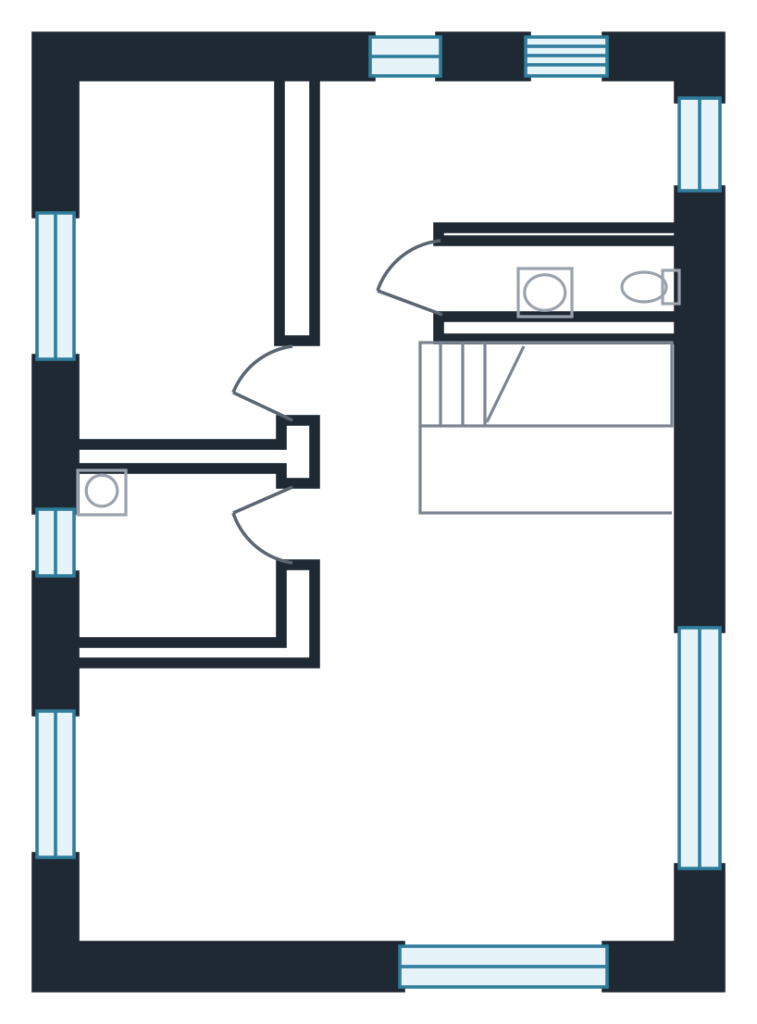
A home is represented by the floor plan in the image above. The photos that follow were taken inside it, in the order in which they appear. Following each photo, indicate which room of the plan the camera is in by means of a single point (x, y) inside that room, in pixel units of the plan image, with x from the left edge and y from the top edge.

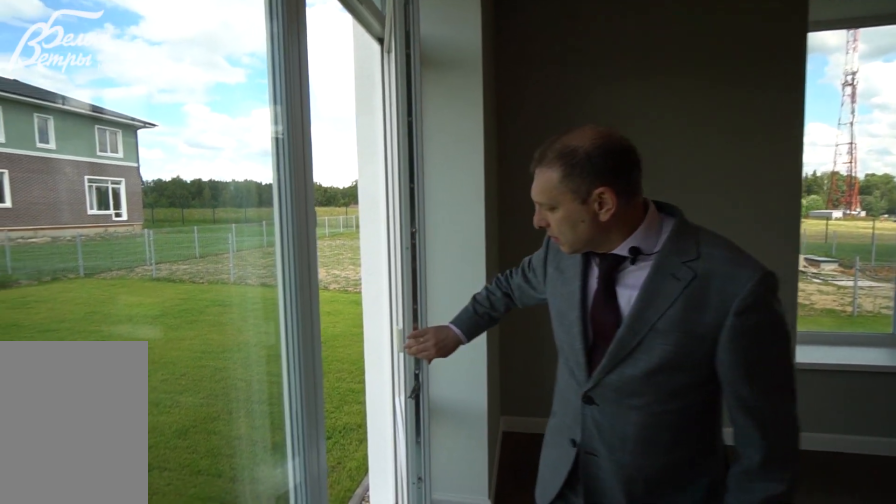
(373, 740)
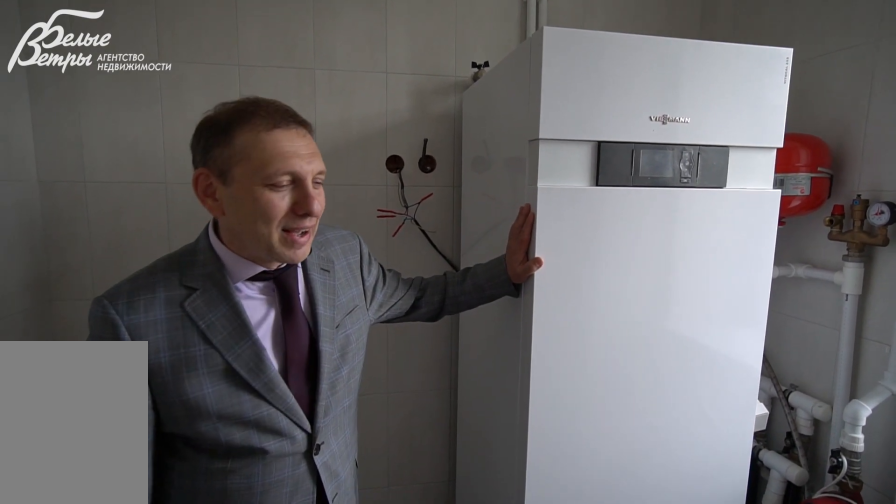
(186, 550)
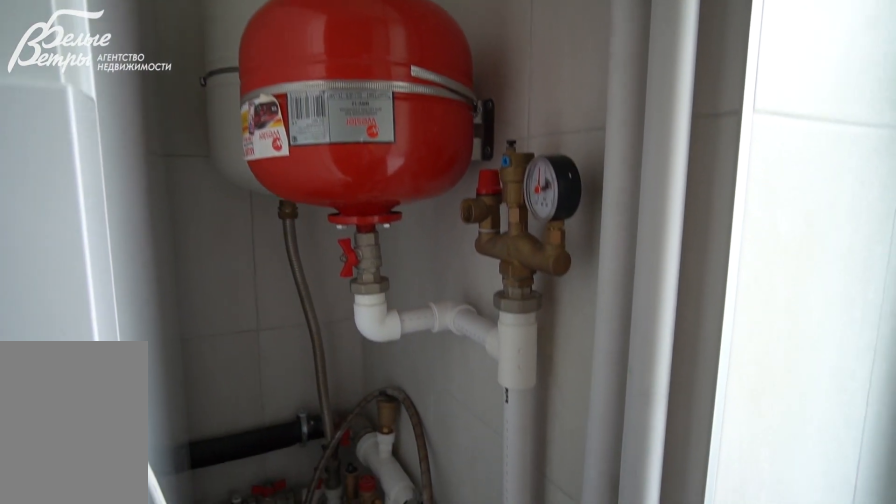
(186, 550)
